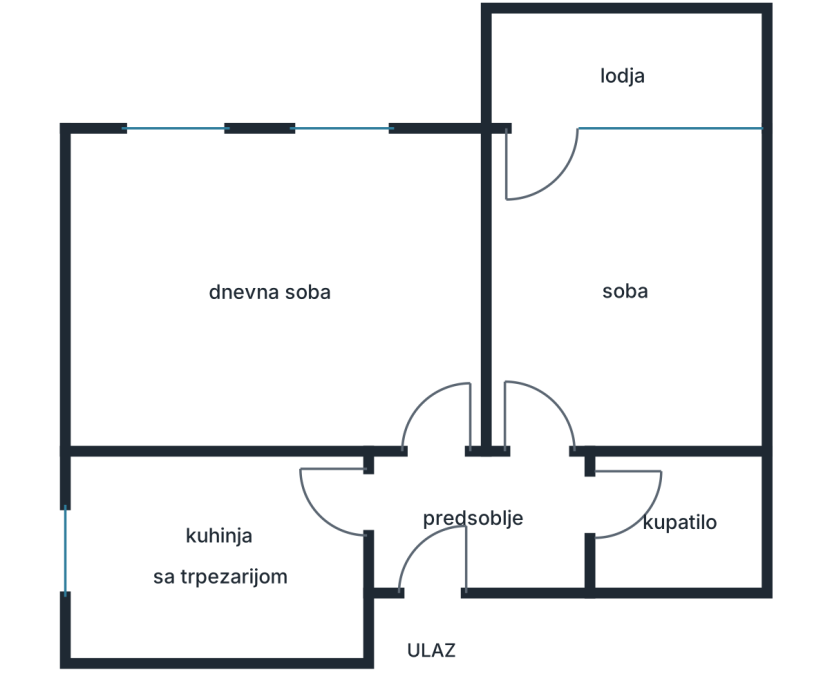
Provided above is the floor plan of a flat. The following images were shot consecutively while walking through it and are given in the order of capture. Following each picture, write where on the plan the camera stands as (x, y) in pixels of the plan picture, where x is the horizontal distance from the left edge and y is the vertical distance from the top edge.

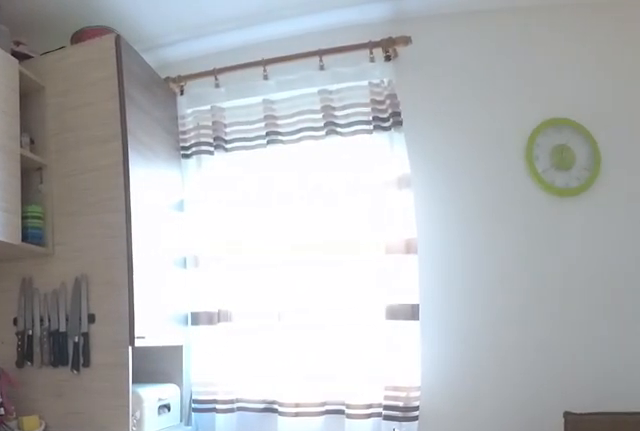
(339, 512)
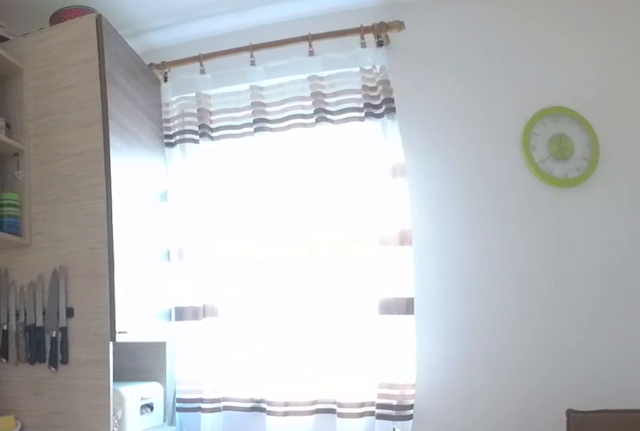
(314, 522)
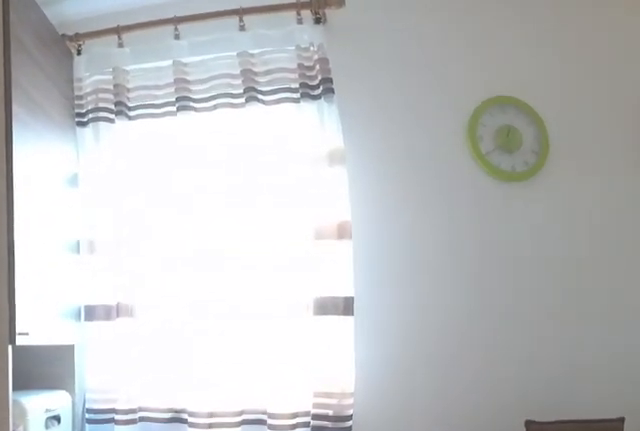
(267, 528)
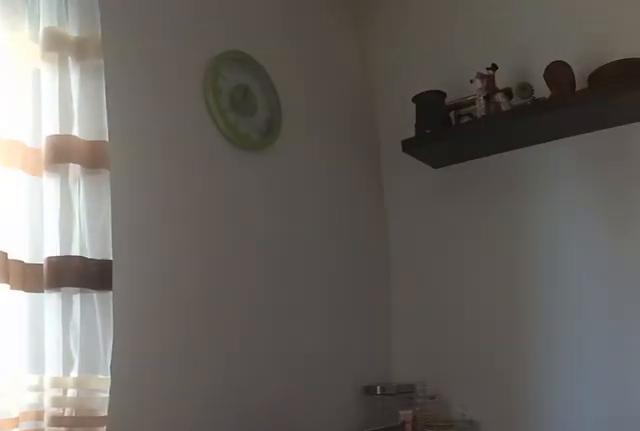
(155, 548)
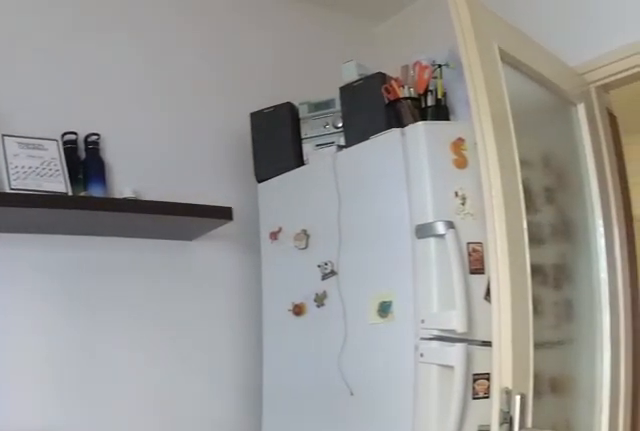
(134, 565)
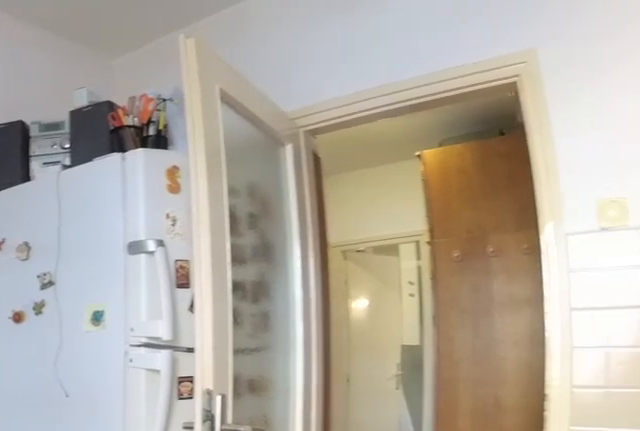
(123, 564)
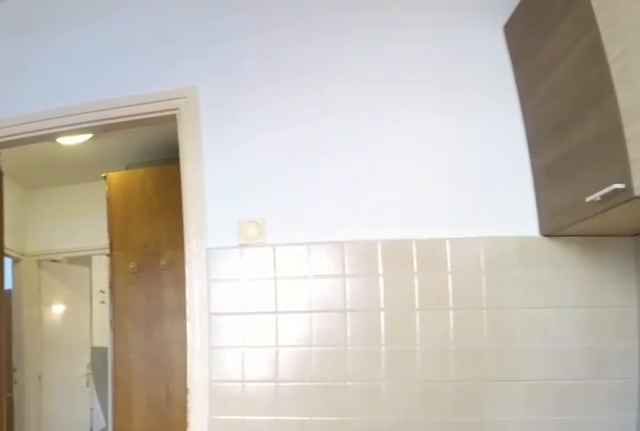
(113, 556)
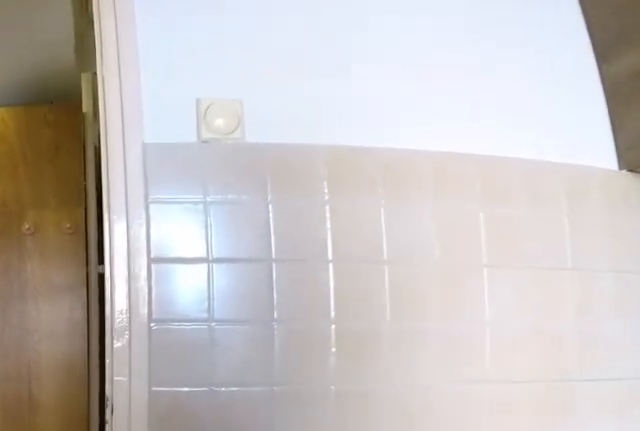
(232, 537)
